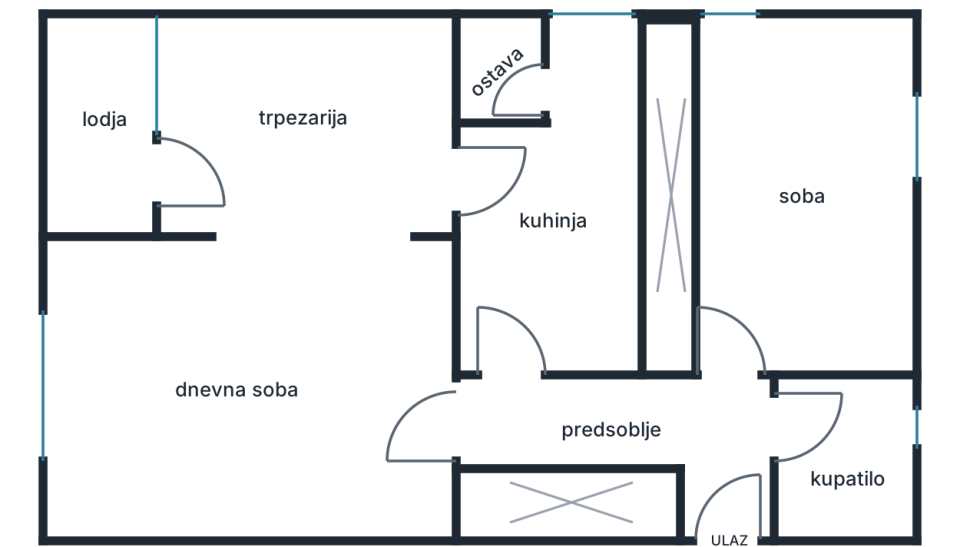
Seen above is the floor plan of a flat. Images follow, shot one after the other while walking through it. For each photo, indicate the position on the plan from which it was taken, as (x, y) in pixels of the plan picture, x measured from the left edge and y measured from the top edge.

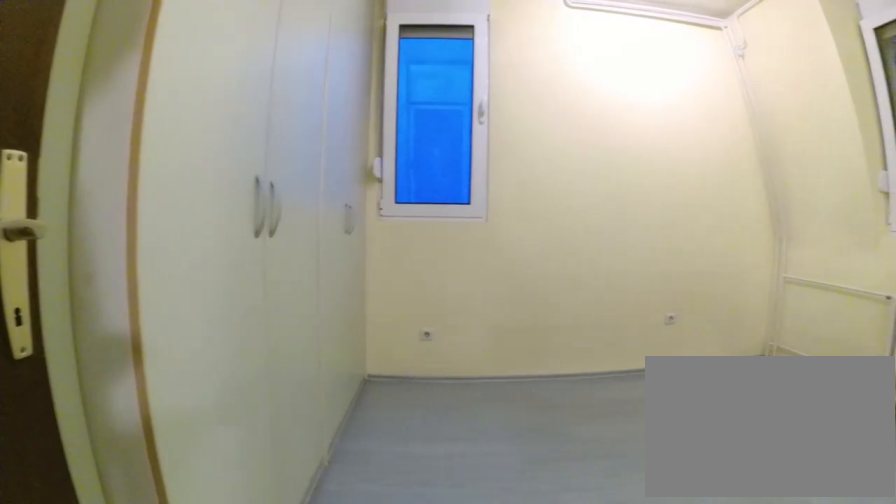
(726, 378)
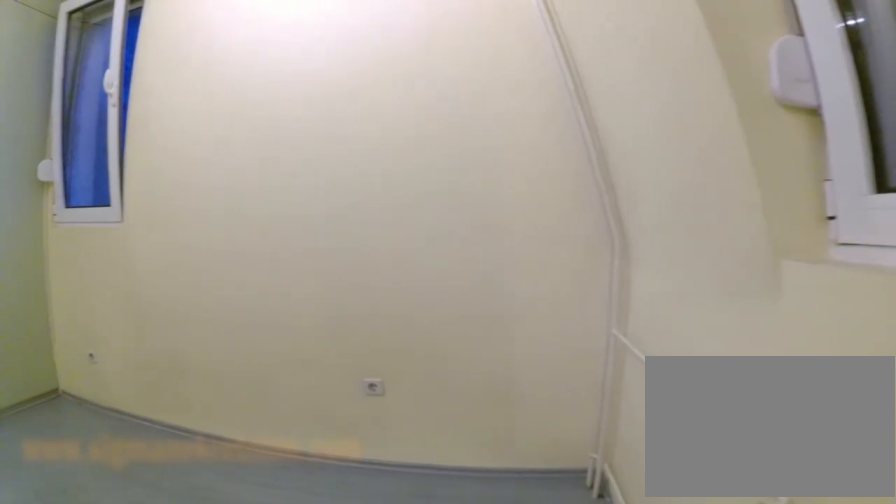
(867, 302)
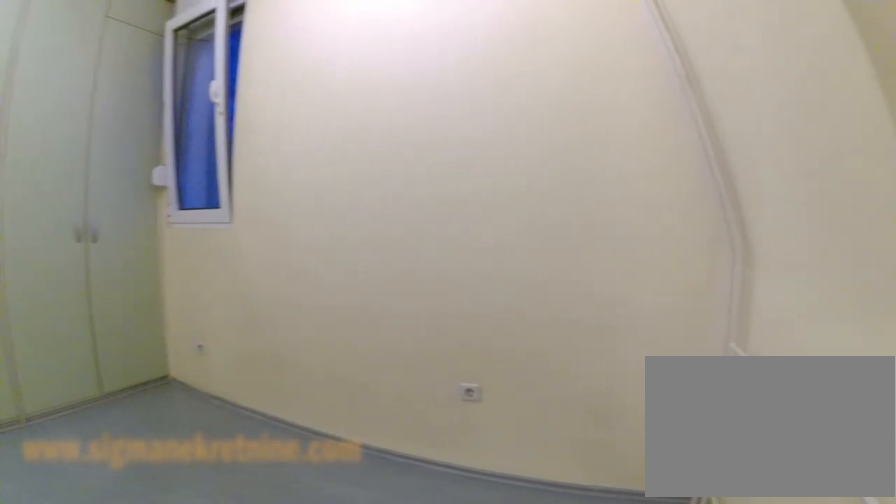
(870, 301)
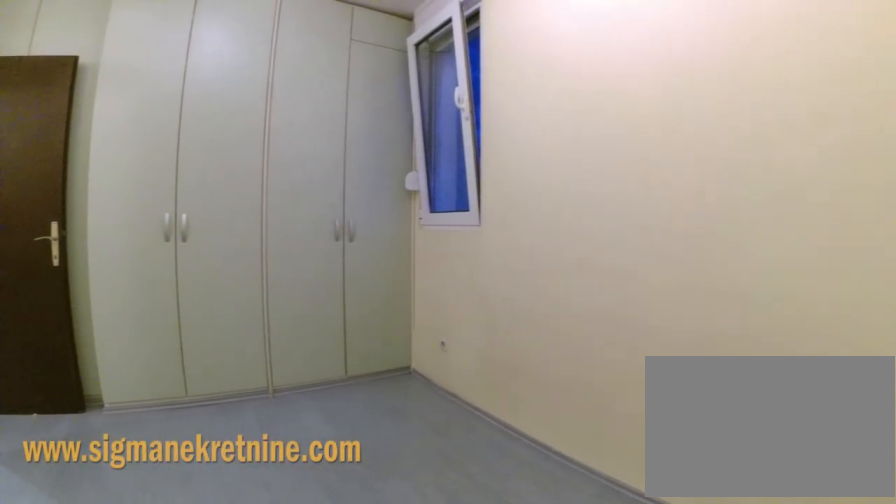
(882, 295)
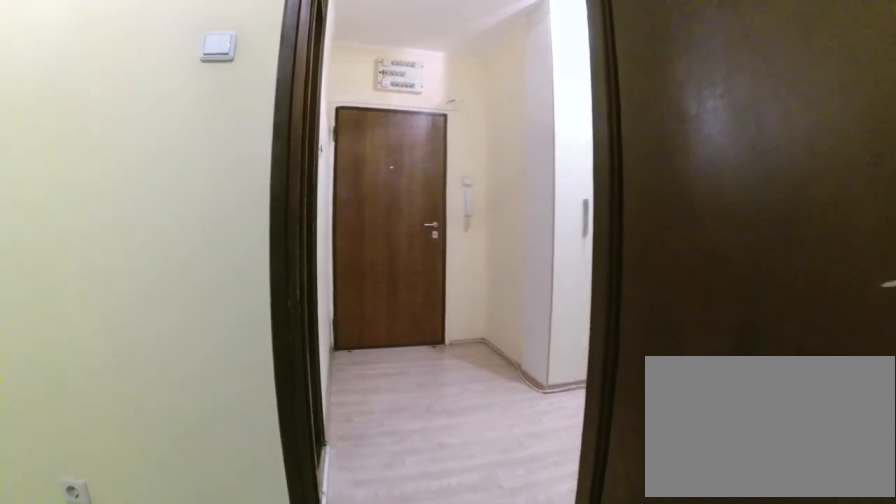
(768, 306)
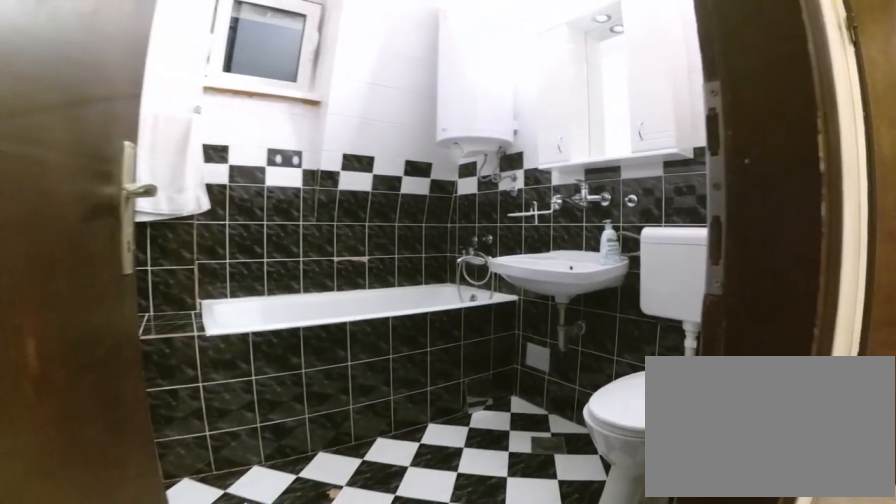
(771, 400)
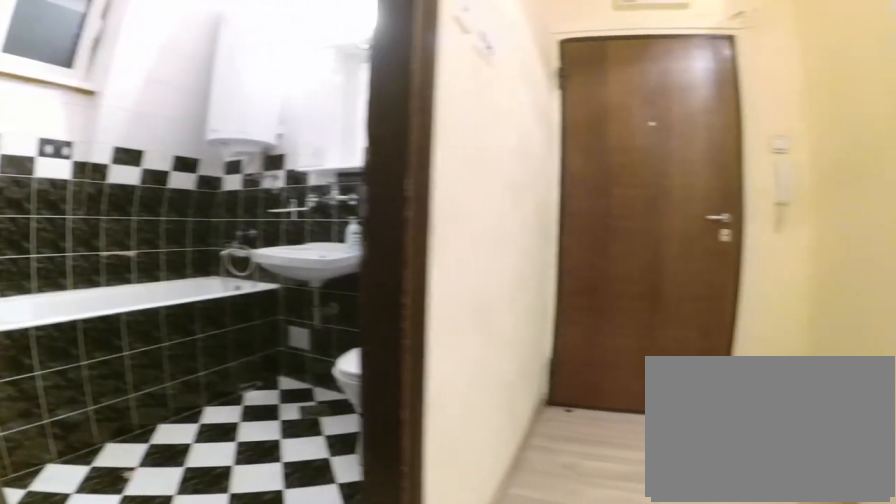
(744, 392)
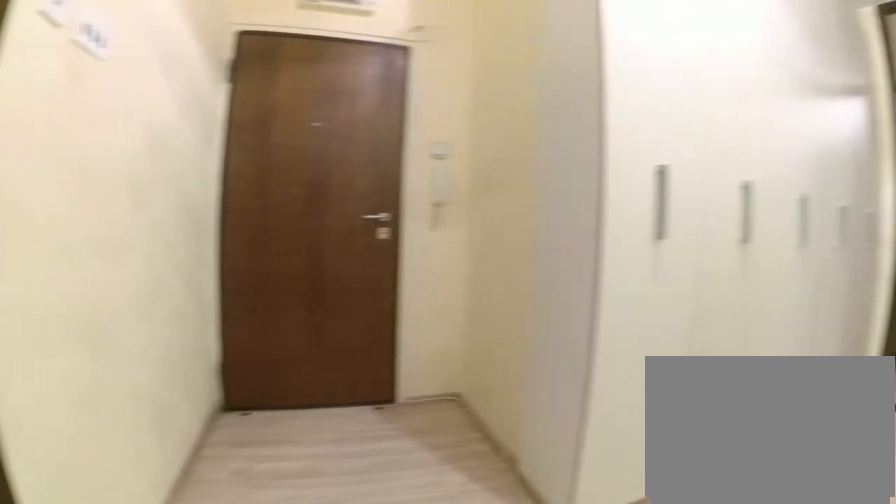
(737, 389)
